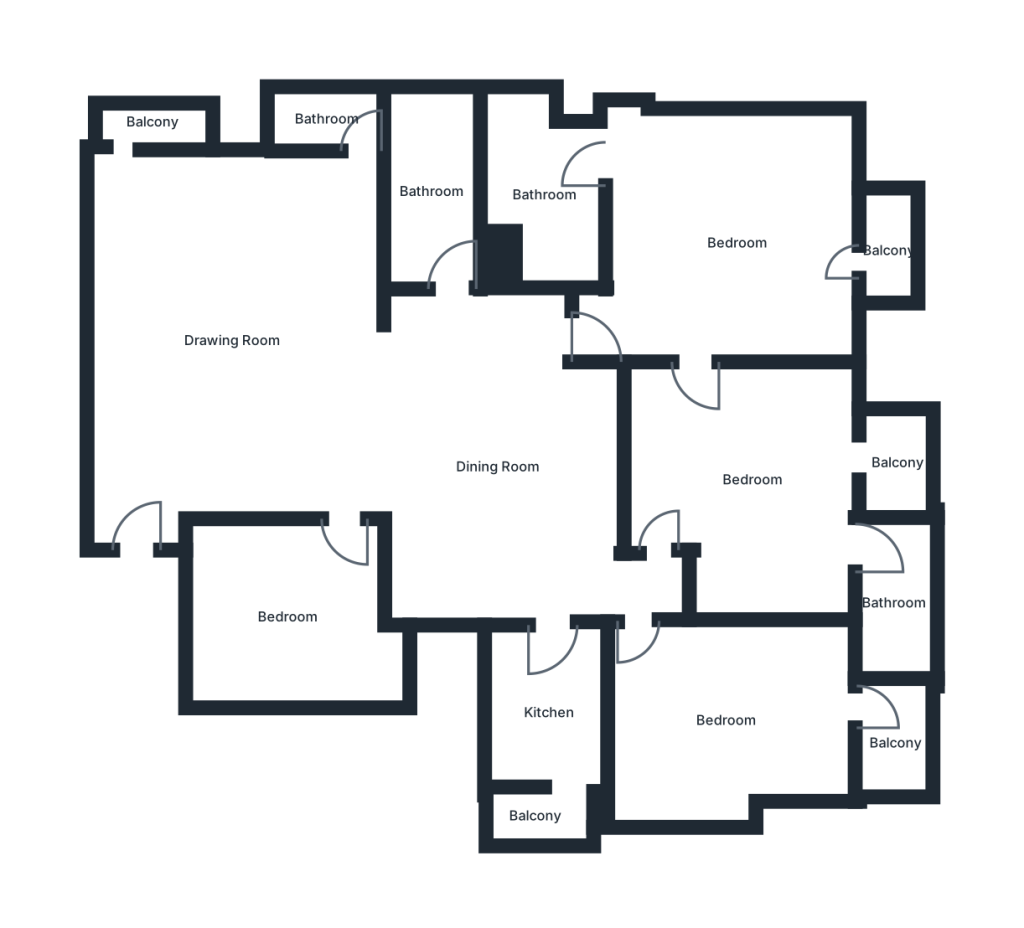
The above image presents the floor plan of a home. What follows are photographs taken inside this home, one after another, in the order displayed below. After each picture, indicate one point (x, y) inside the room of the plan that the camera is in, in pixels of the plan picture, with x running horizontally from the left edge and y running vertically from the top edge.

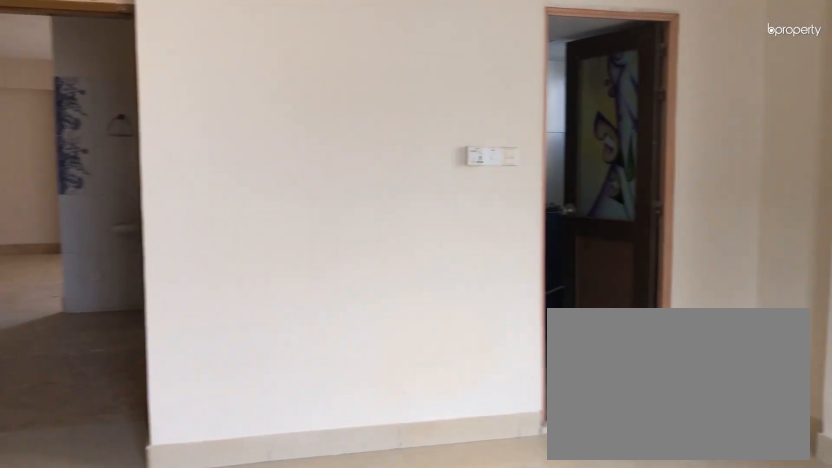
(736, 243)
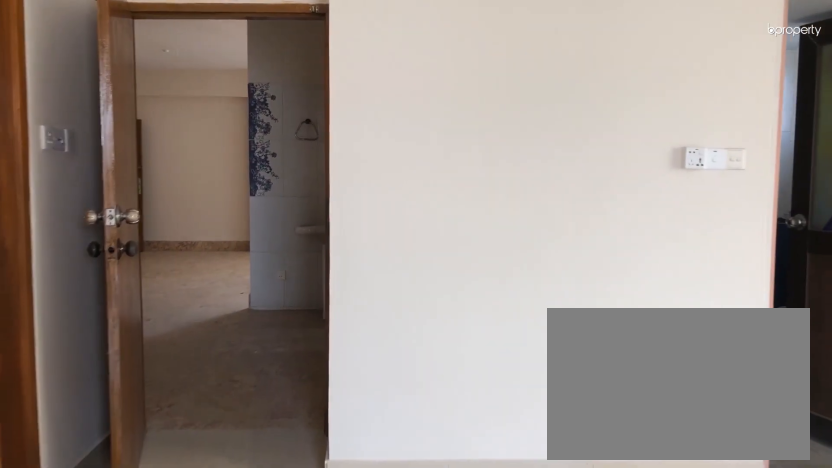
(736, 243)
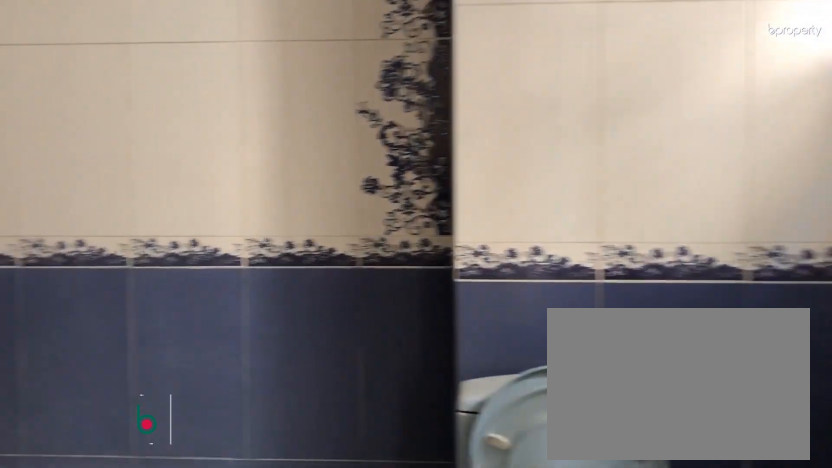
(544, 195)
